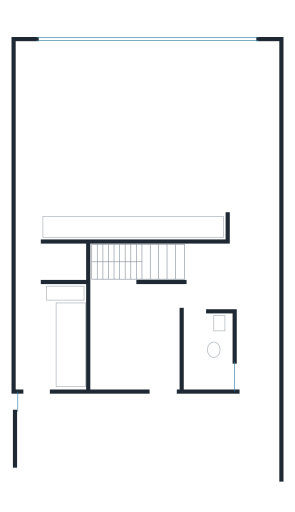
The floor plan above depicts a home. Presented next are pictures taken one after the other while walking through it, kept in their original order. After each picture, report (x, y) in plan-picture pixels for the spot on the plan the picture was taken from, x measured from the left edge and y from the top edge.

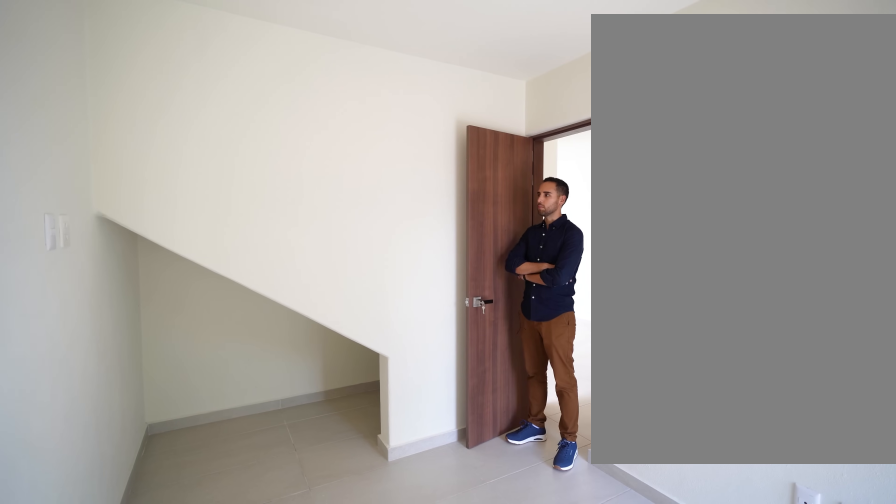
(114, 376)
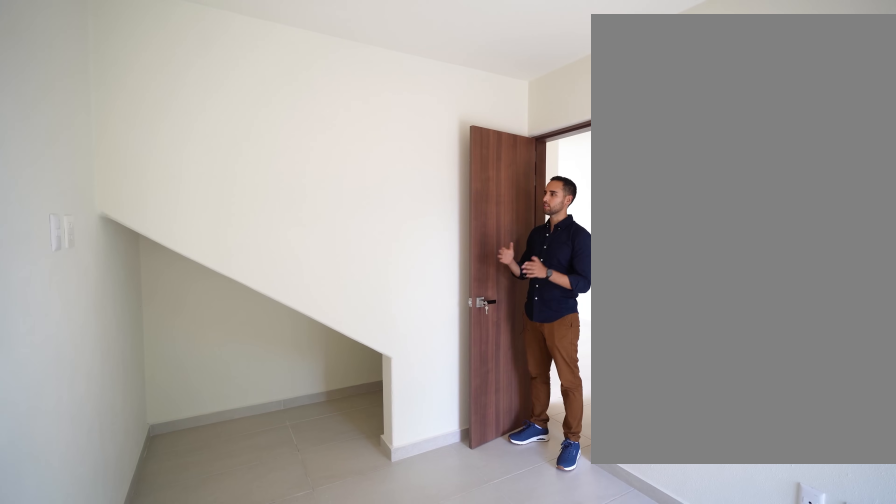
(114, 376)
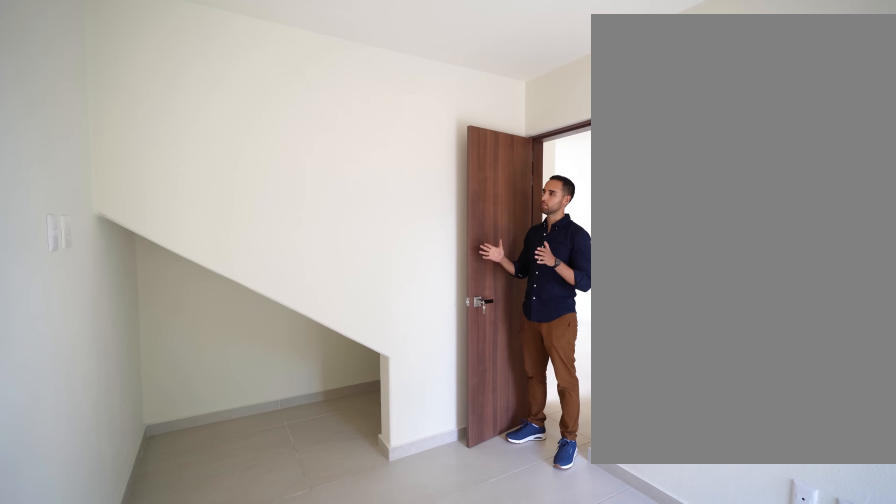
(114, 376)
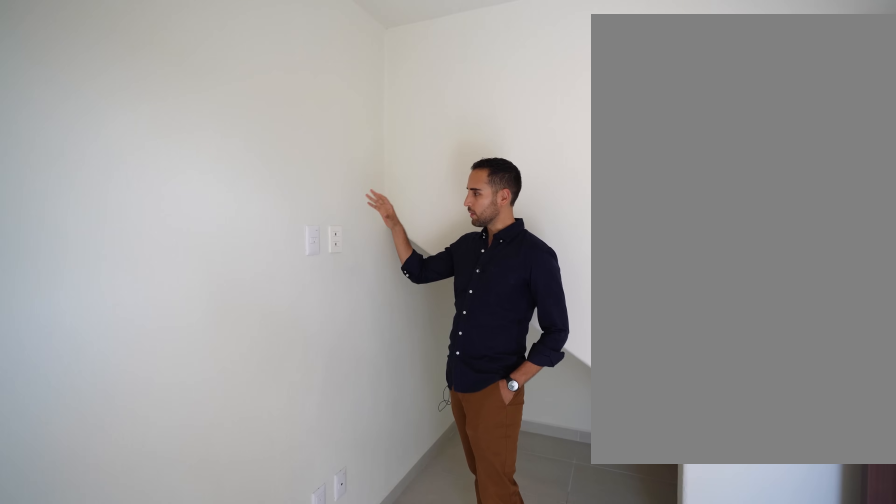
(113, 354)
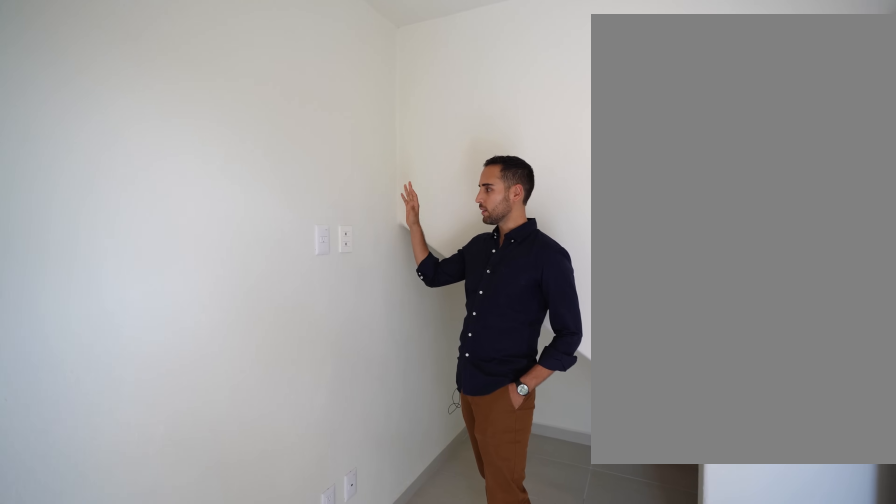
(113, 353)
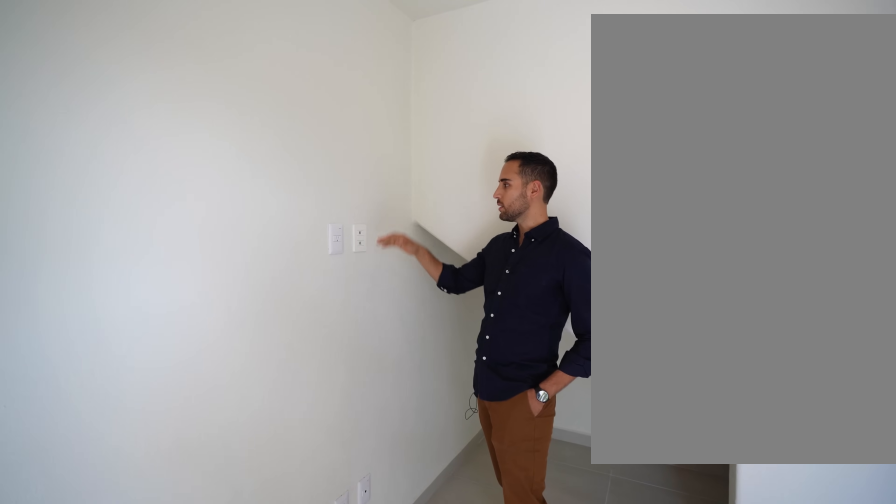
(113, 354)
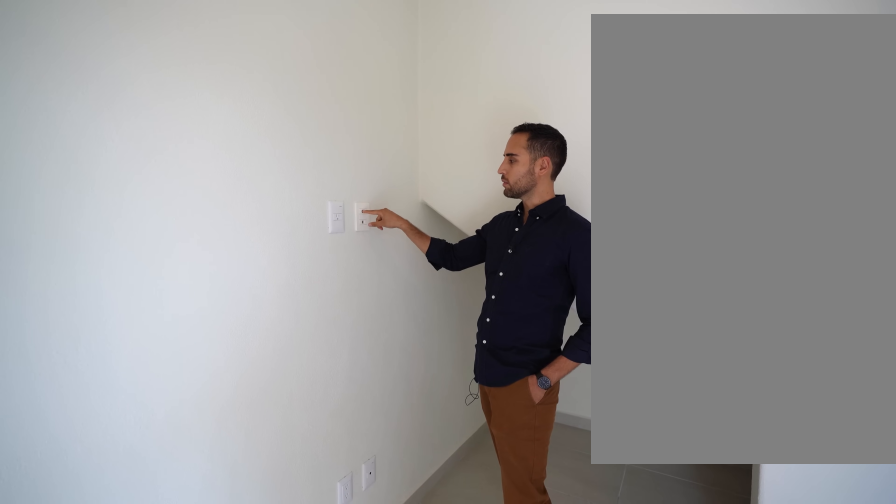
(113, 353)
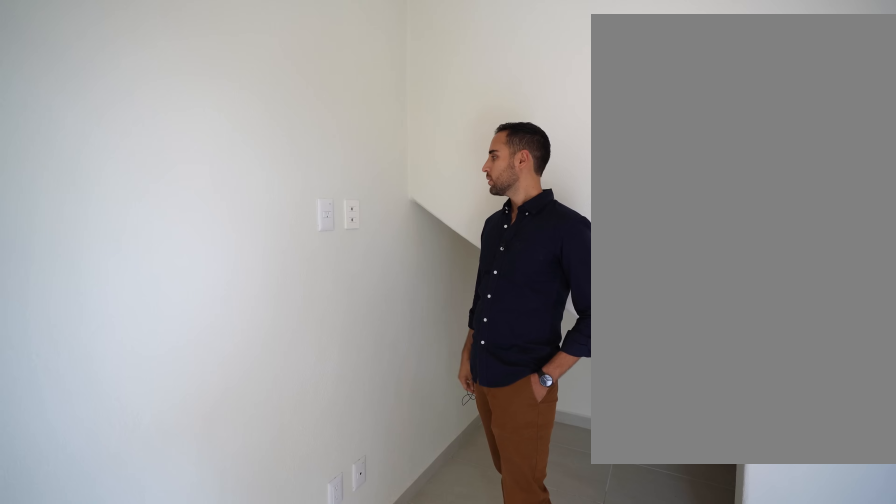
(113, 354)
